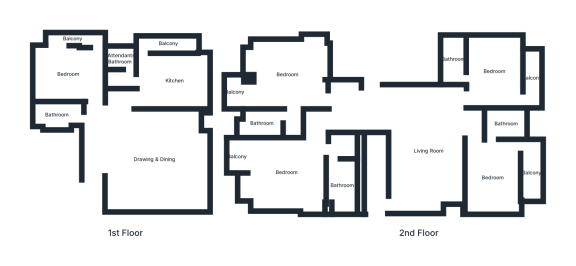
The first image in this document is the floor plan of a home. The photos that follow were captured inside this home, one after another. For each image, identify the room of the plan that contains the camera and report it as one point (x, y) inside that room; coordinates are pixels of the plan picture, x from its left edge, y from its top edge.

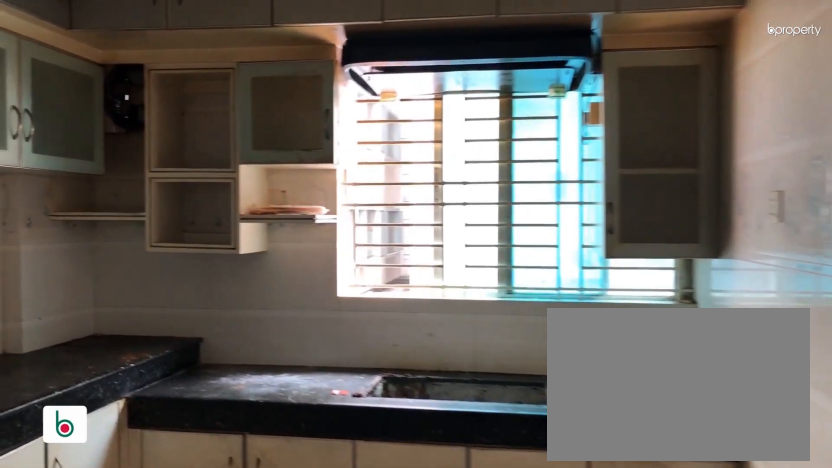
(173, 81)
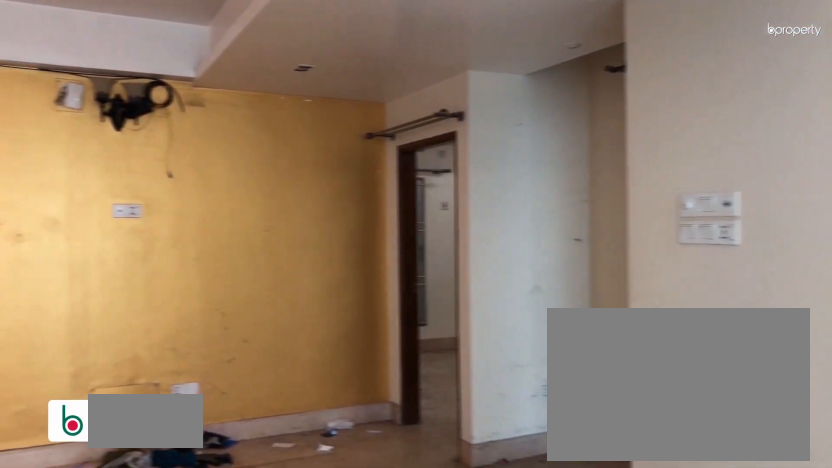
(428, 164)
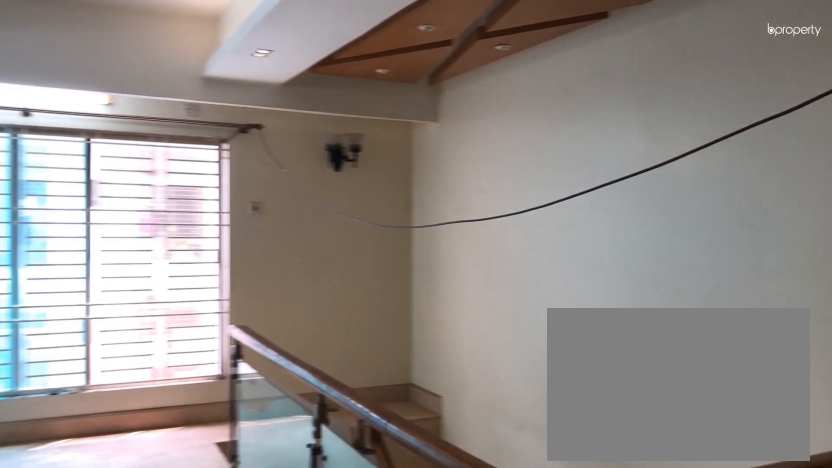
(428, 151)
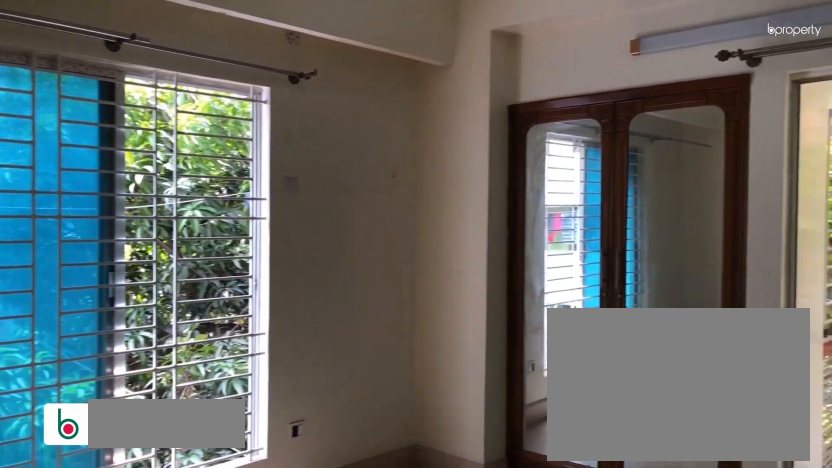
(286, 172)
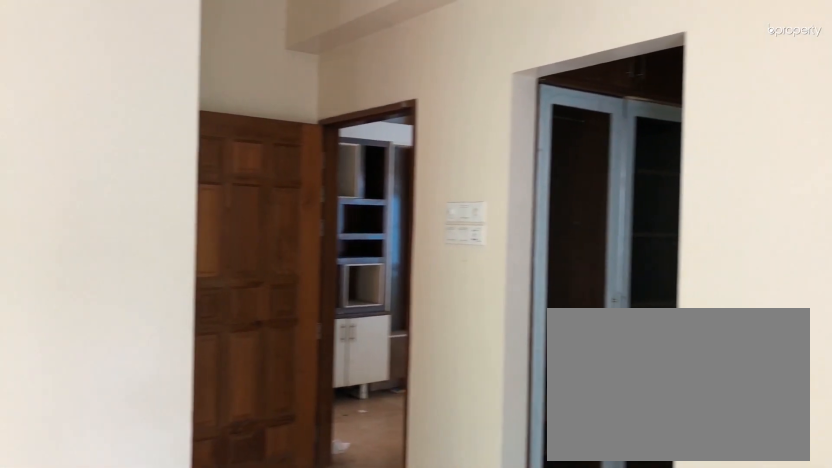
(286, 172)
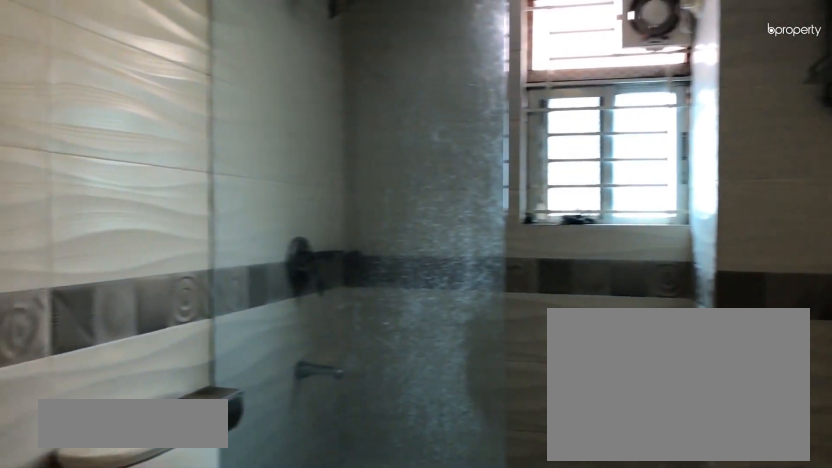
(341, 185)
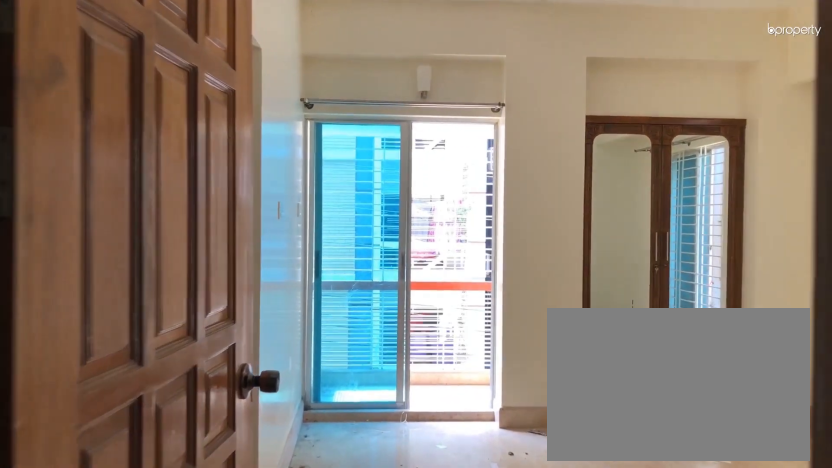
(334, 107)
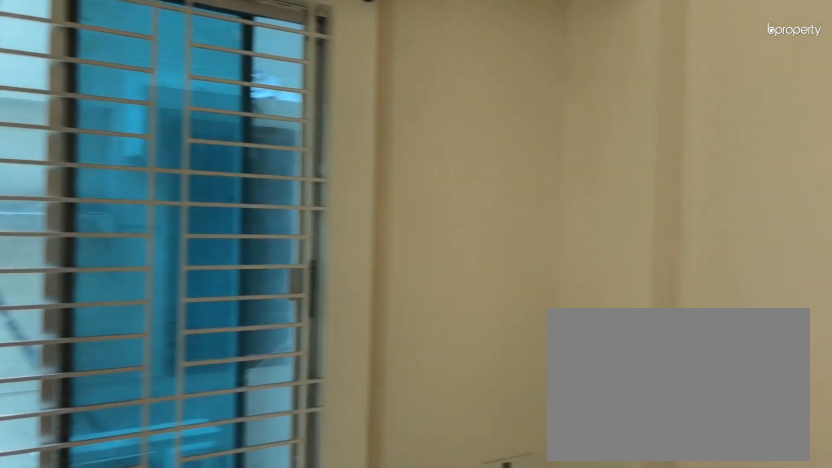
(287, 74)
